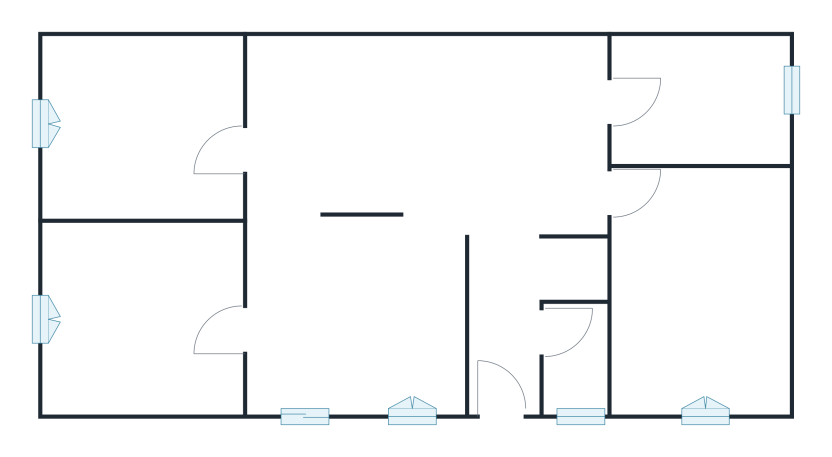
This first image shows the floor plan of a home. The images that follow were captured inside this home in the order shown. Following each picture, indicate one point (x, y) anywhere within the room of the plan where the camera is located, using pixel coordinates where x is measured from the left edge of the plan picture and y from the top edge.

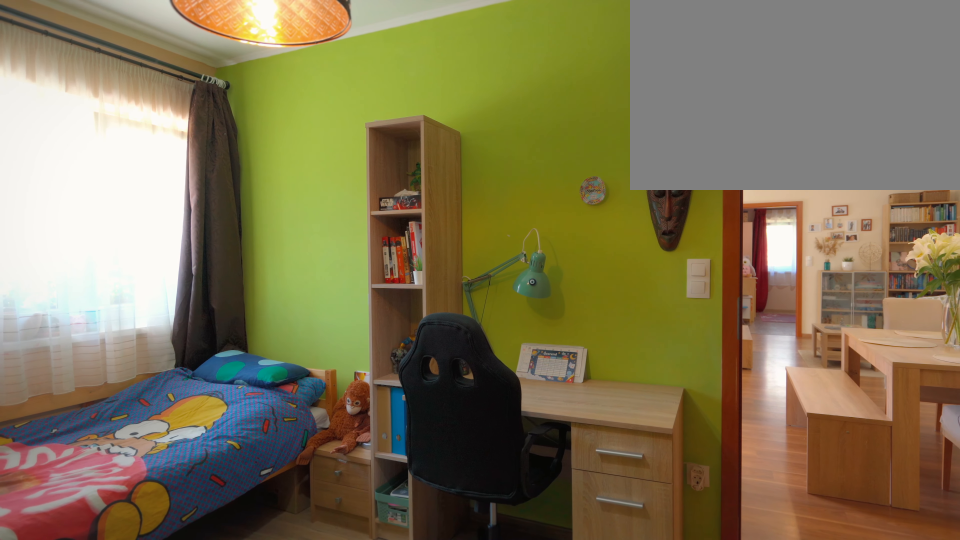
(689, 280)
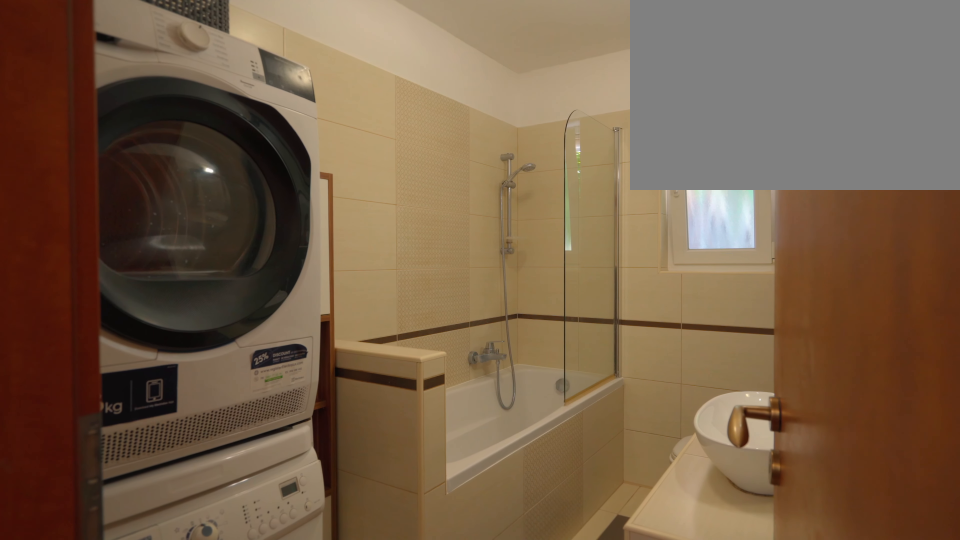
(699, 102)
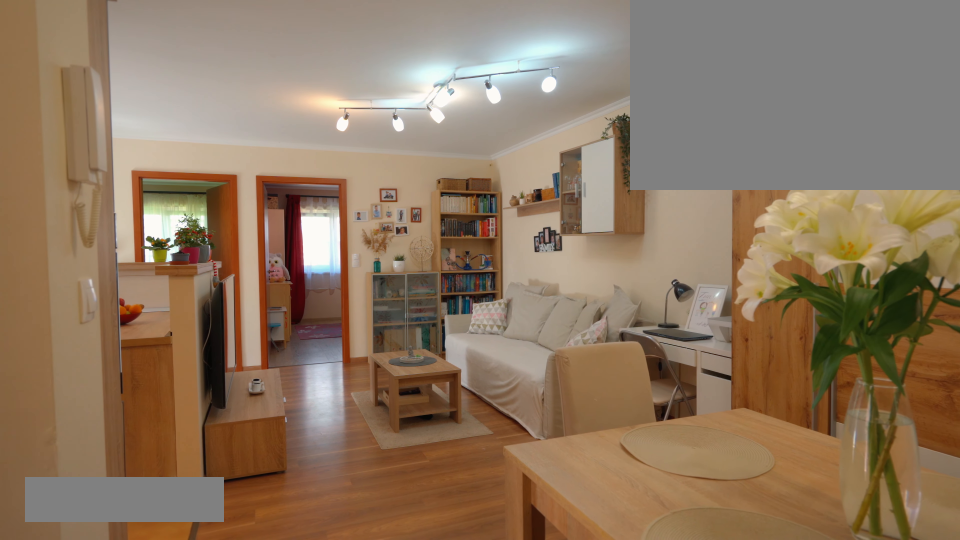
(458, 128)
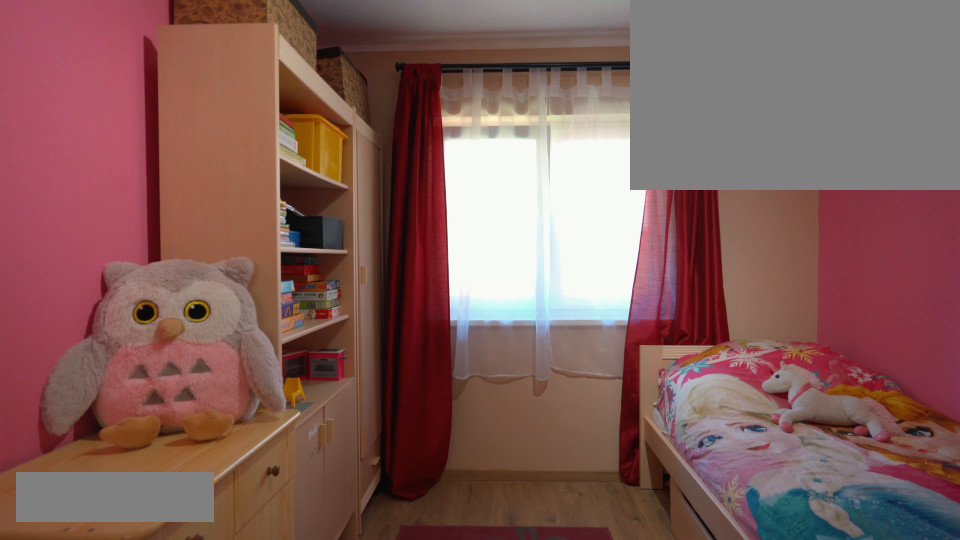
(144, 123)
